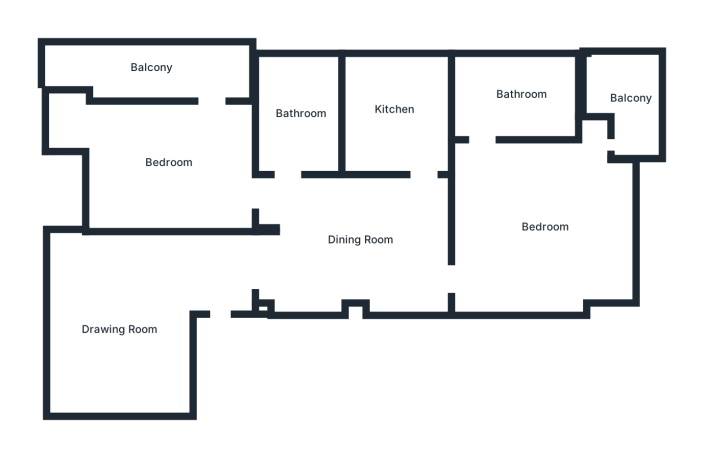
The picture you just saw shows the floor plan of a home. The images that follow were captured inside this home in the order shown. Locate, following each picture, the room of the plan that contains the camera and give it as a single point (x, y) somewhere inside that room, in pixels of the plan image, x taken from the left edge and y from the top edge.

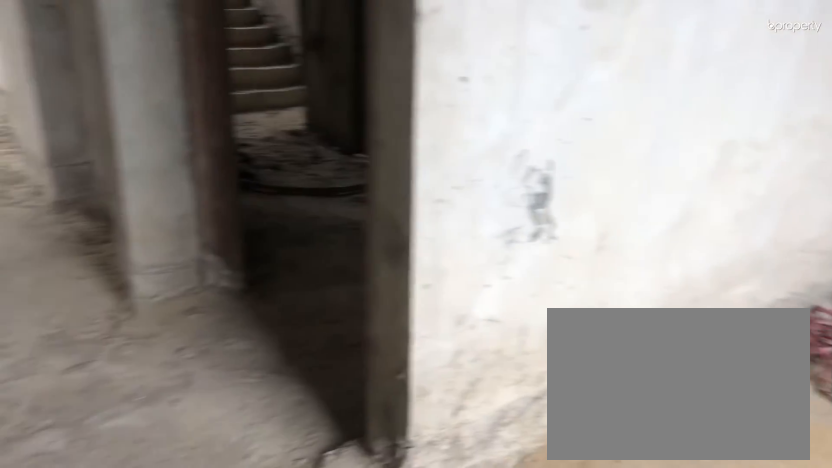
(119, 327)
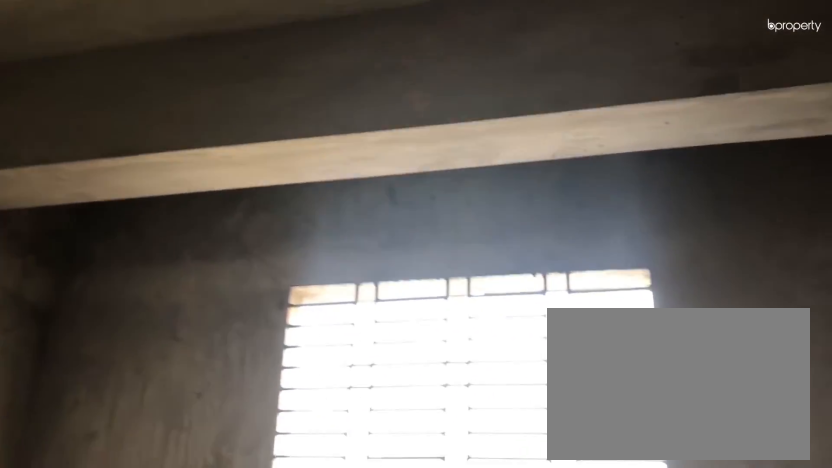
(119, 327)
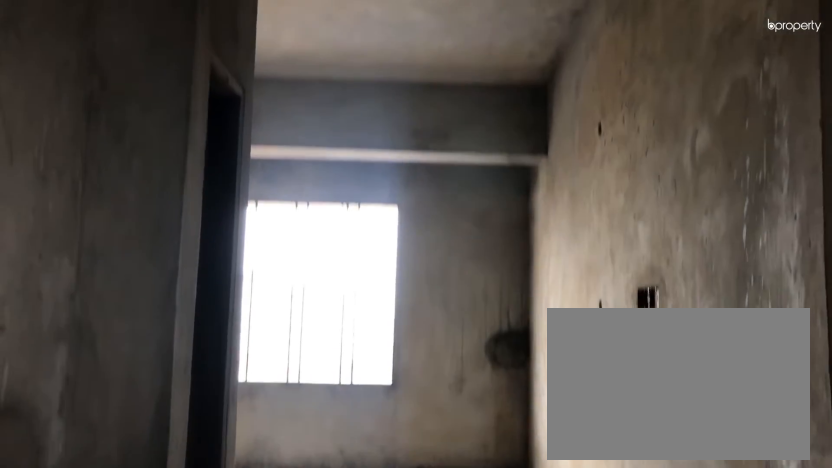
(355, 239)
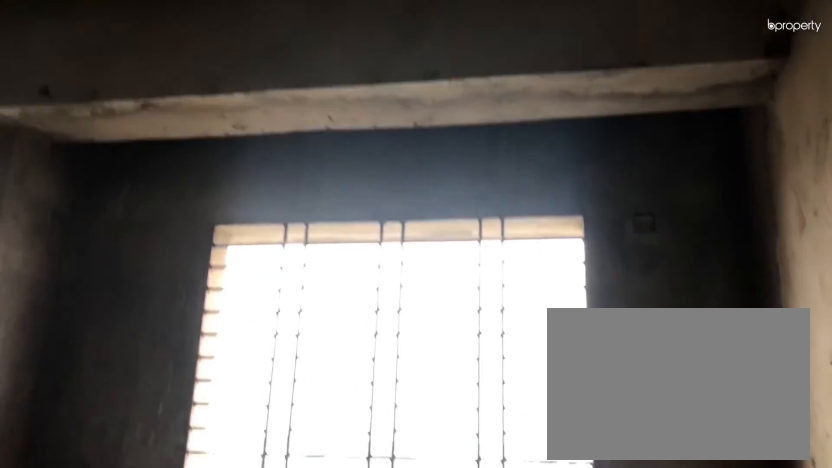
(546, 228)
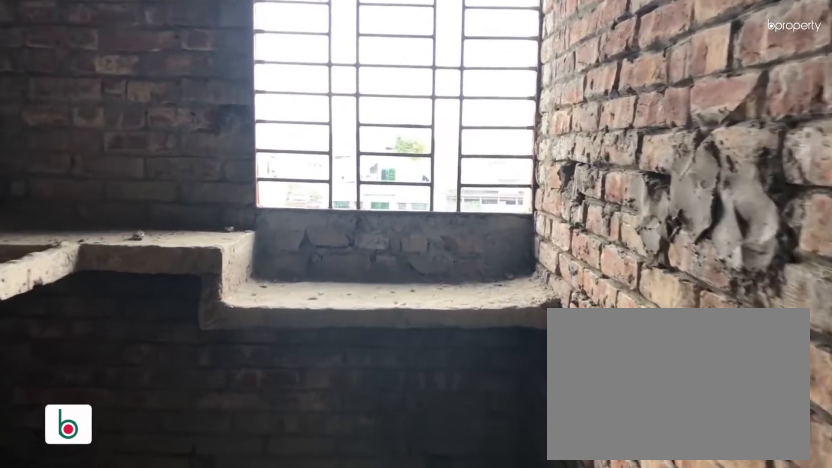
(393, 107)
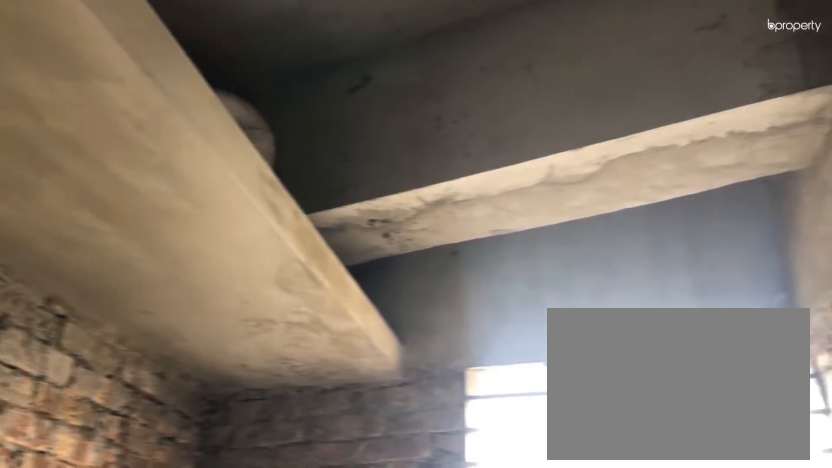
(393, 107)
